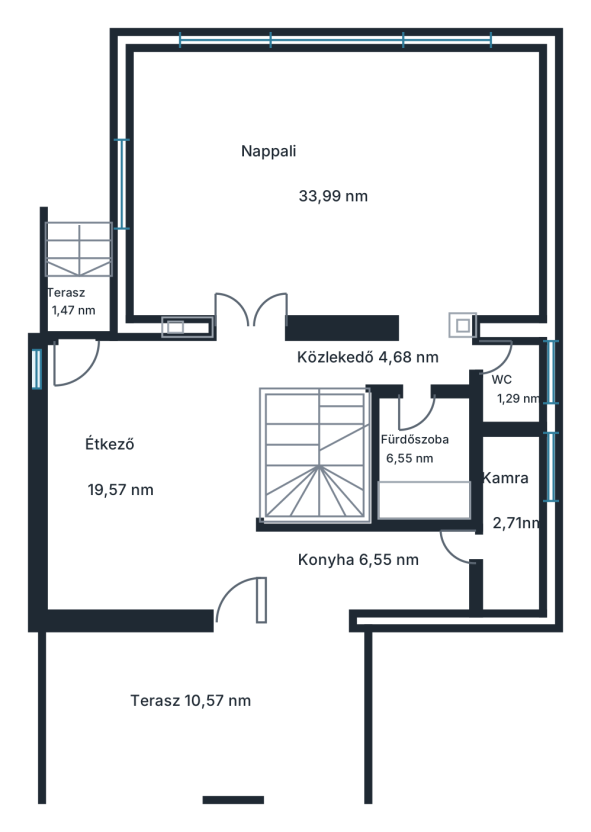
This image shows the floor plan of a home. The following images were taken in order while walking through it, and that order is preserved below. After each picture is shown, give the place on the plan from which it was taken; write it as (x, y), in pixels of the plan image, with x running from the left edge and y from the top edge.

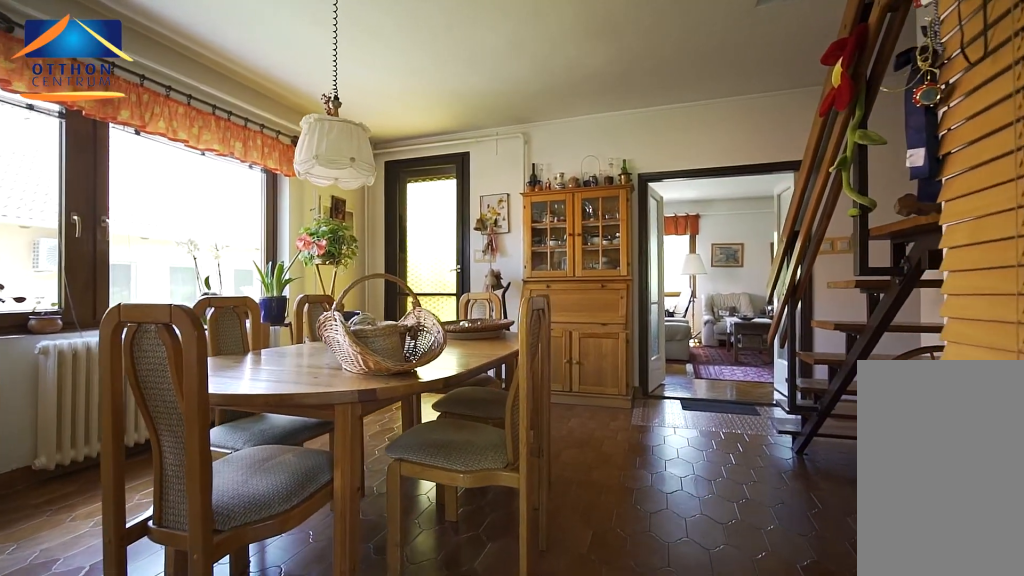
(241, 545)
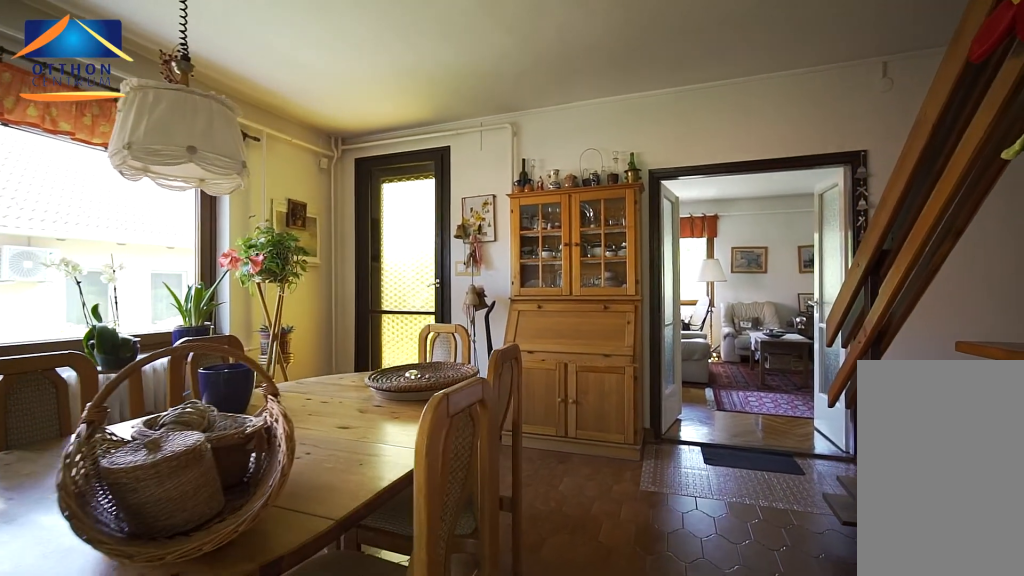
(222, 503)
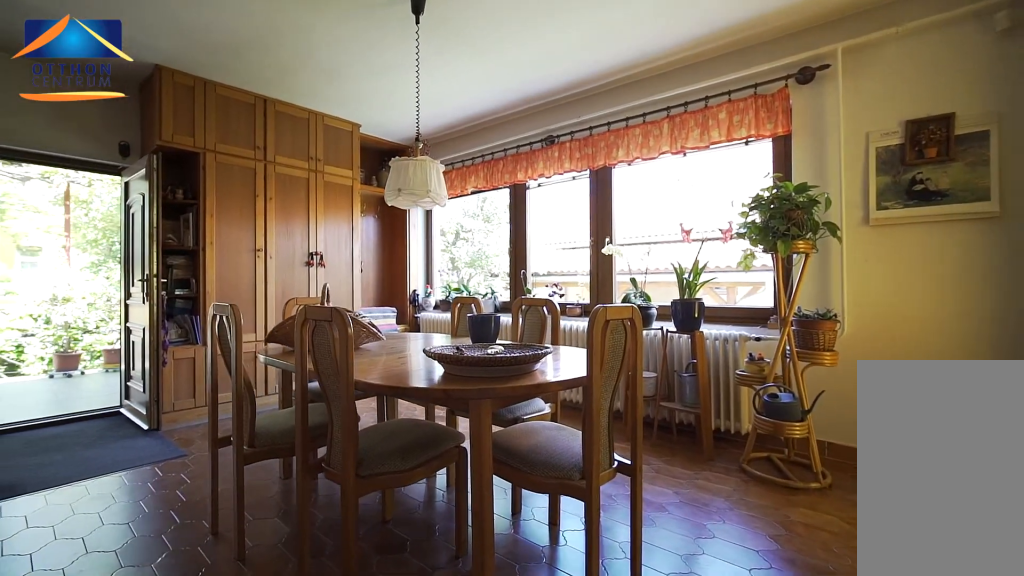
(222, 465)
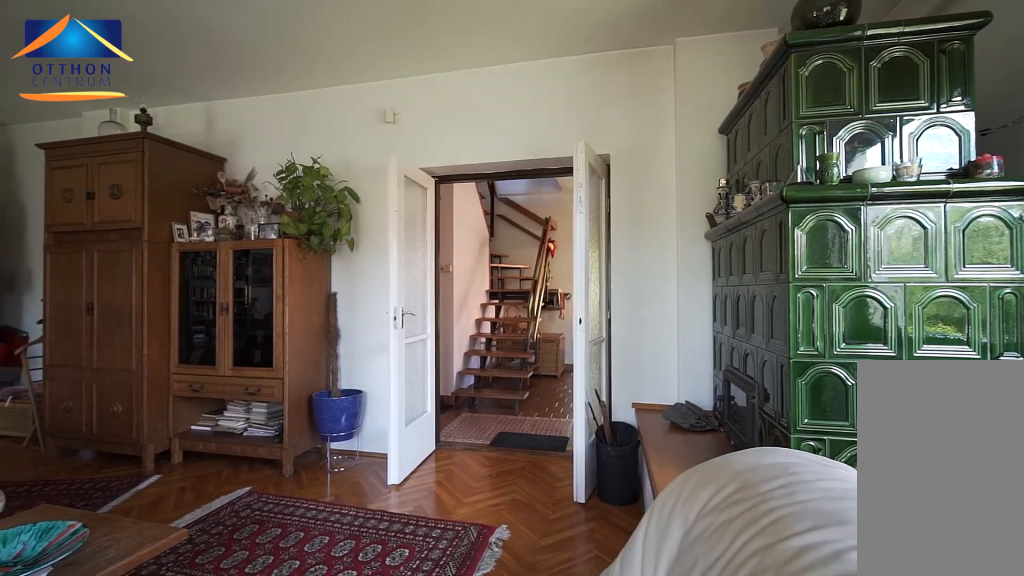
(289, 238)
